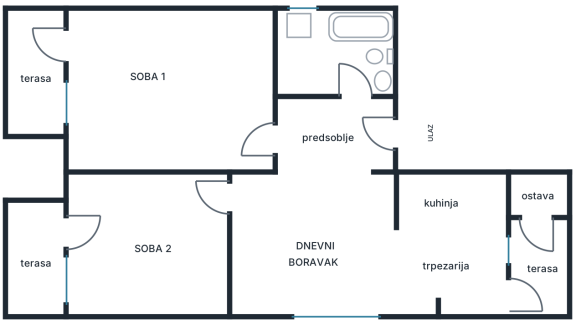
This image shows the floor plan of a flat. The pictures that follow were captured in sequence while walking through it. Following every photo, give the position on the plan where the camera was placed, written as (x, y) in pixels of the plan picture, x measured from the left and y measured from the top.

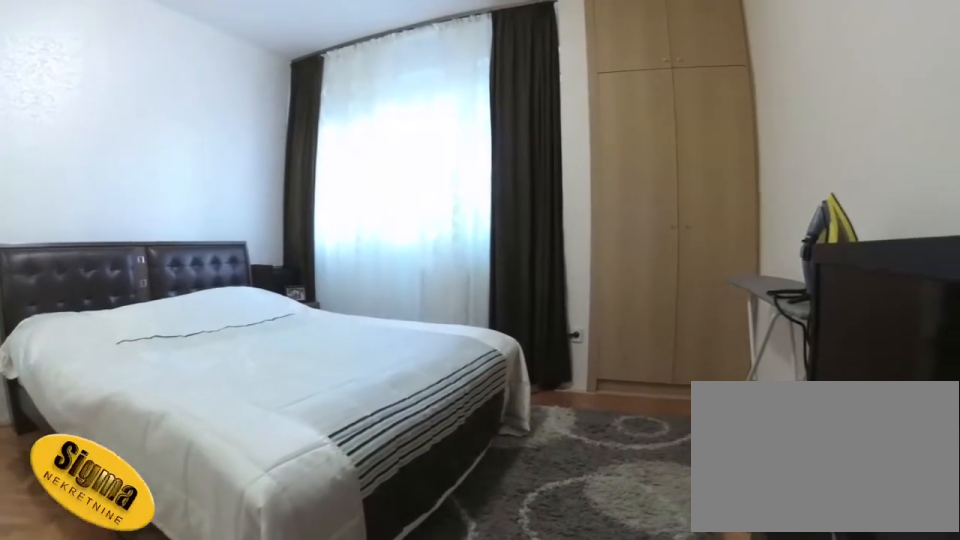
(213, 214)
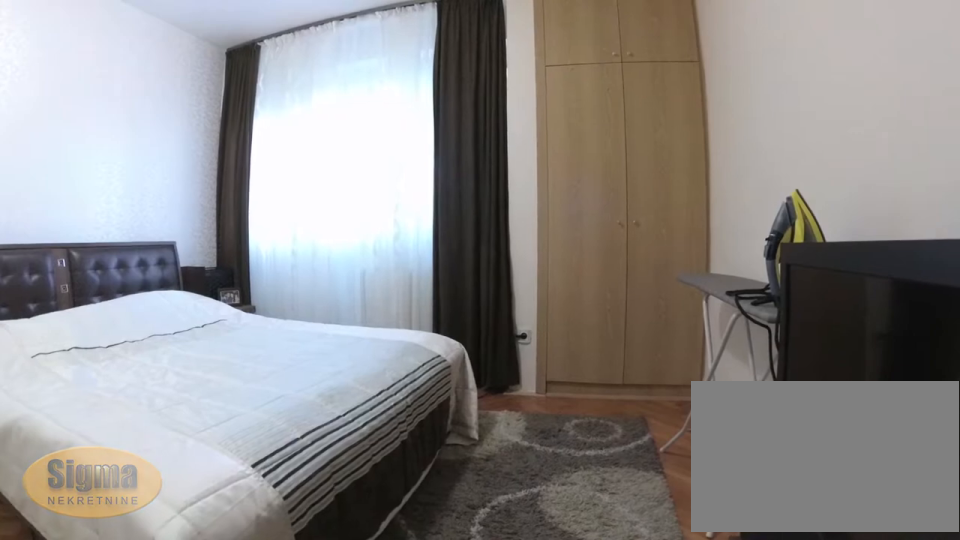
(215, 211)
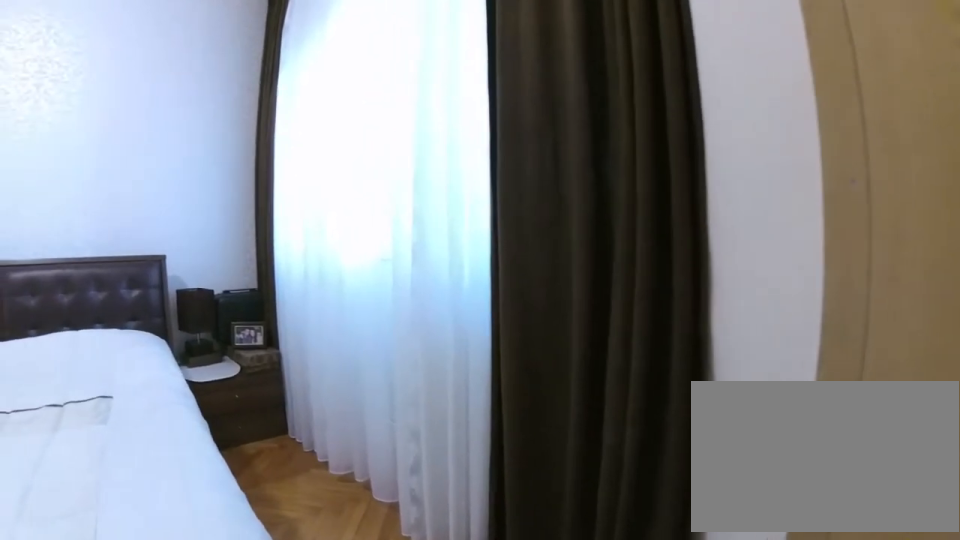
(109, 211)
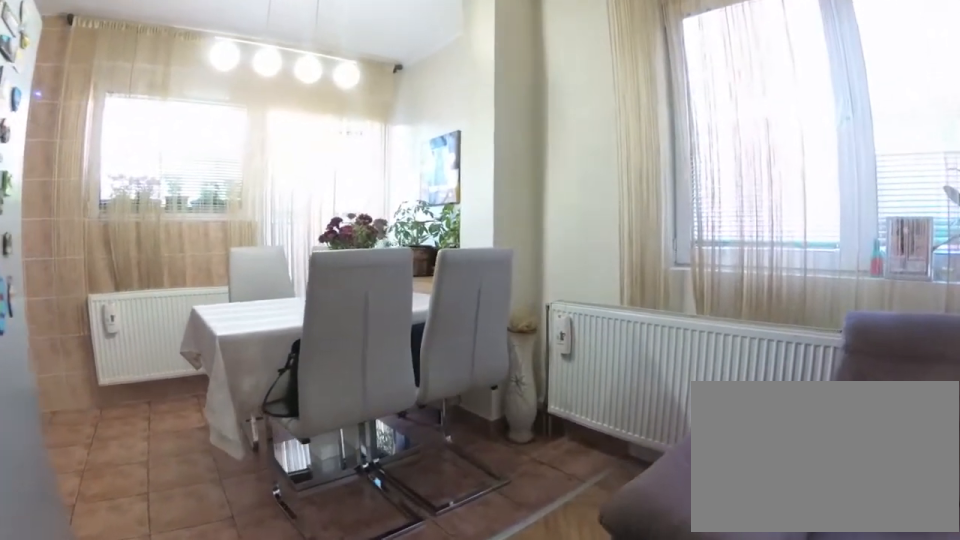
(328, 236)
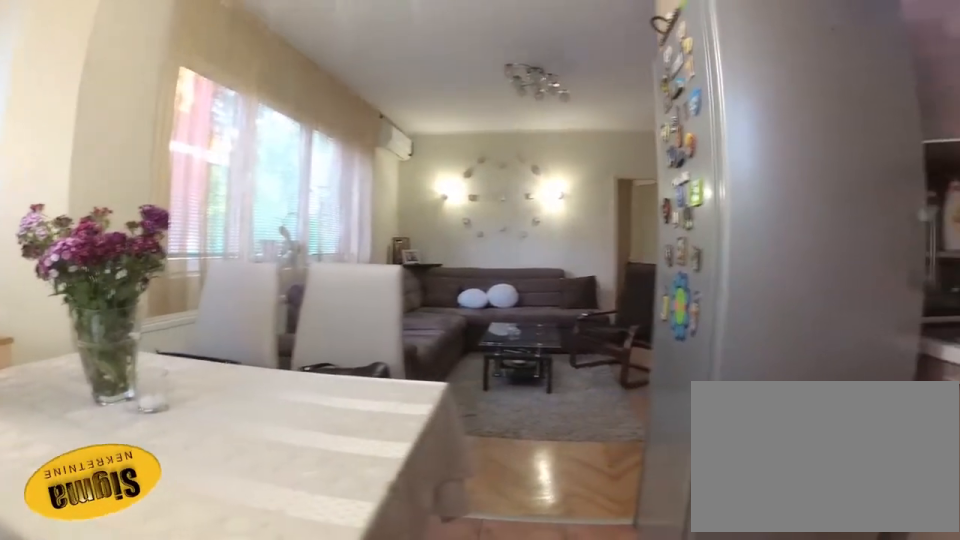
(489, 253)
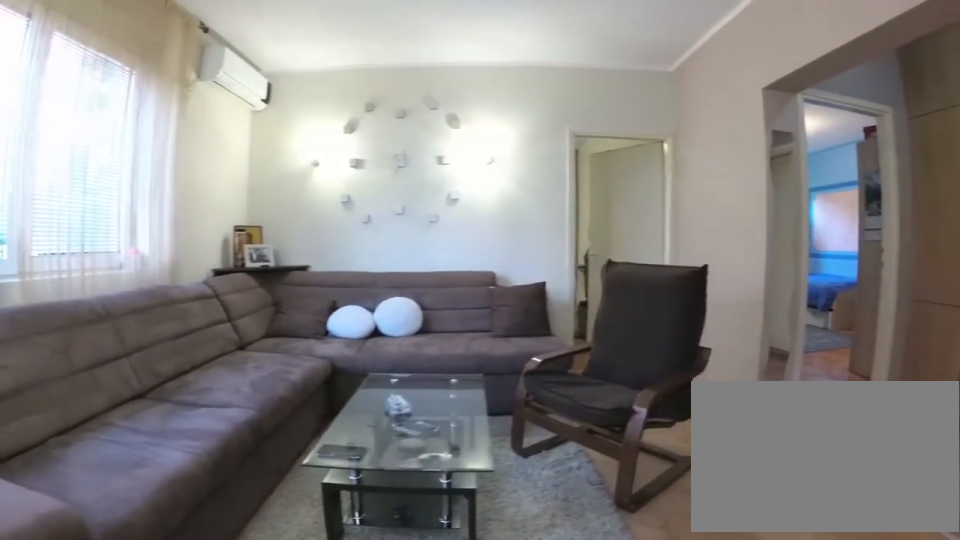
(403, 253)
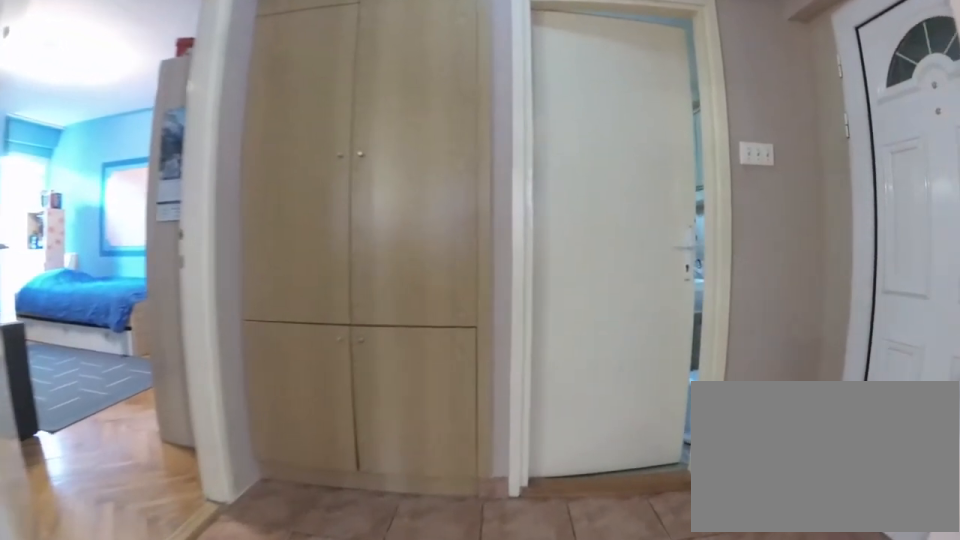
(358, 200)
